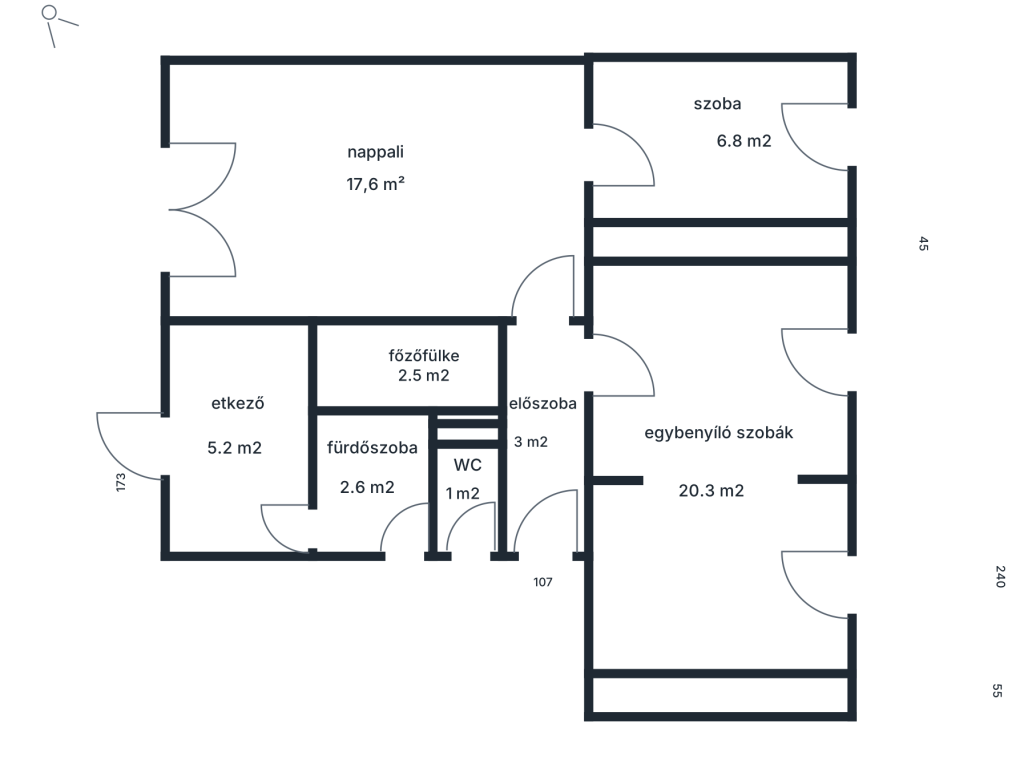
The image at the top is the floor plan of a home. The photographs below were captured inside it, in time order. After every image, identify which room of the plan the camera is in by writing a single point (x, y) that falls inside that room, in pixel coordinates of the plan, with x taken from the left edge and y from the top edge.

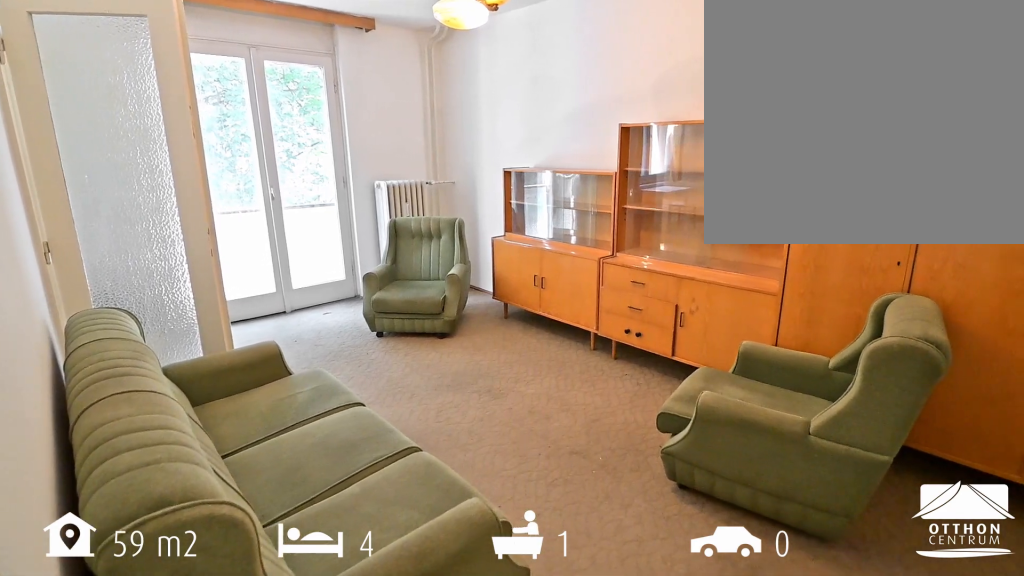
(329, 218)
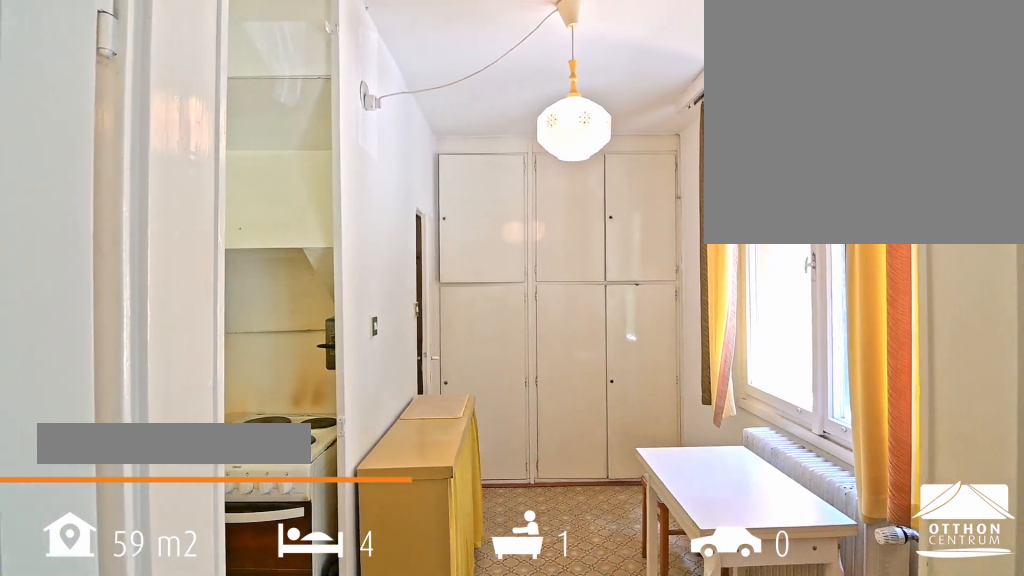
(238, 428)
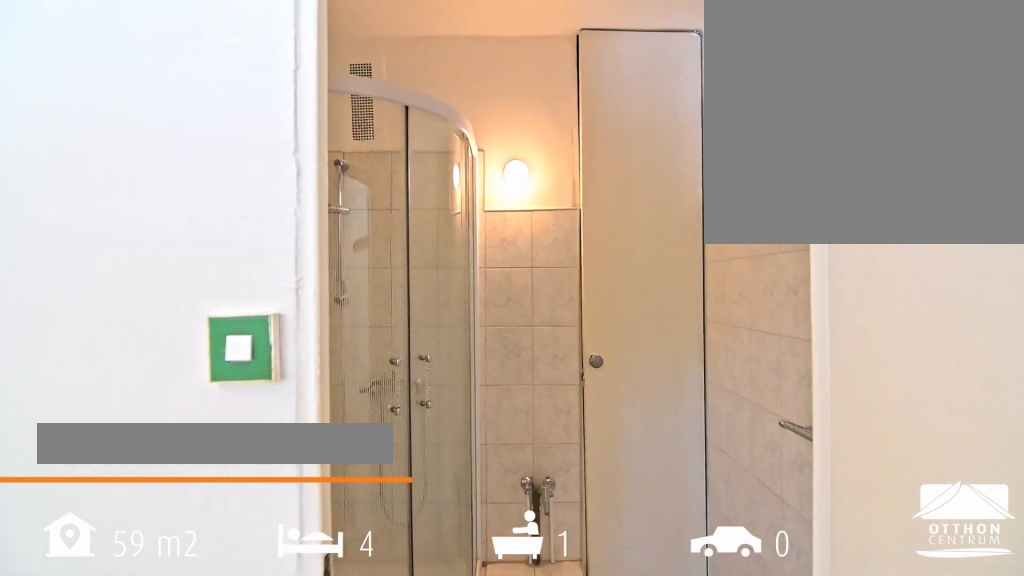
(374, 488)
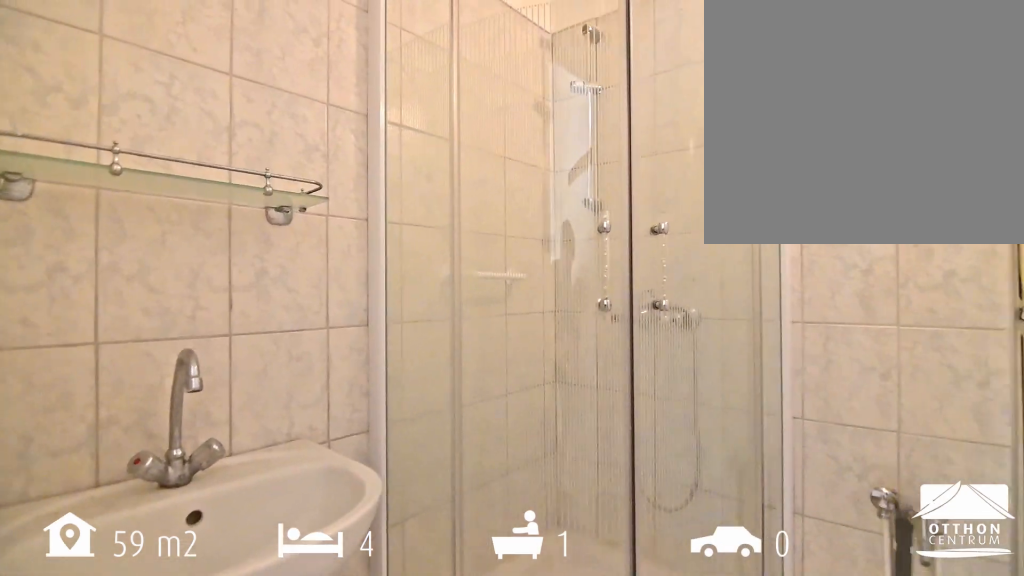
(374, 488)
